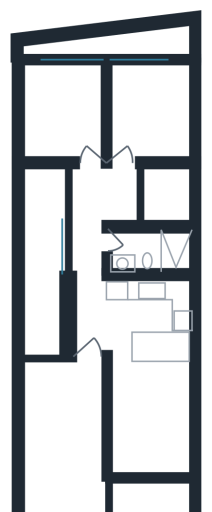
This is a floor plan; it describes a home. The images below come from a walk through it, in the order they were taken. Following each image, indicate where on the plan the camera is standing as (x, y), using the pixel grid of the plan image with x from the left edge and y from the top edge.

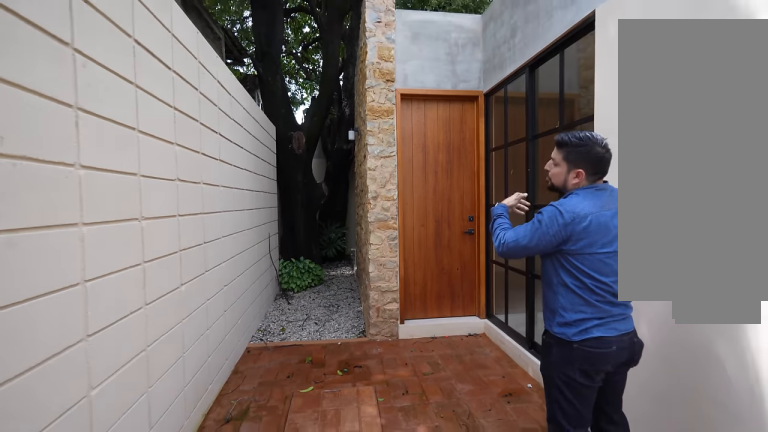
(48, 394)
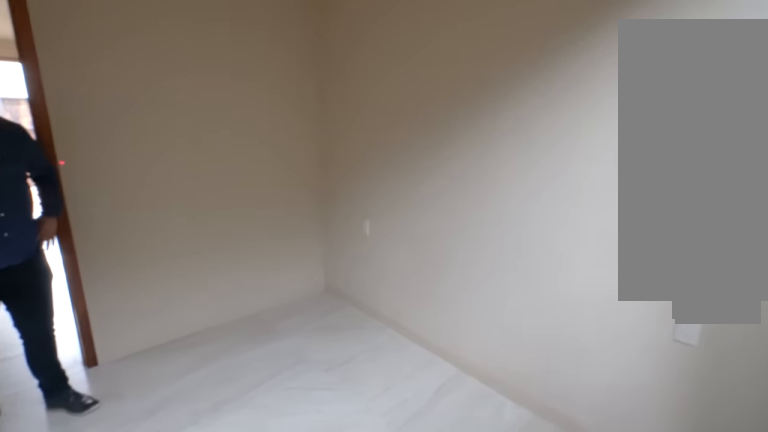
(83, 90)
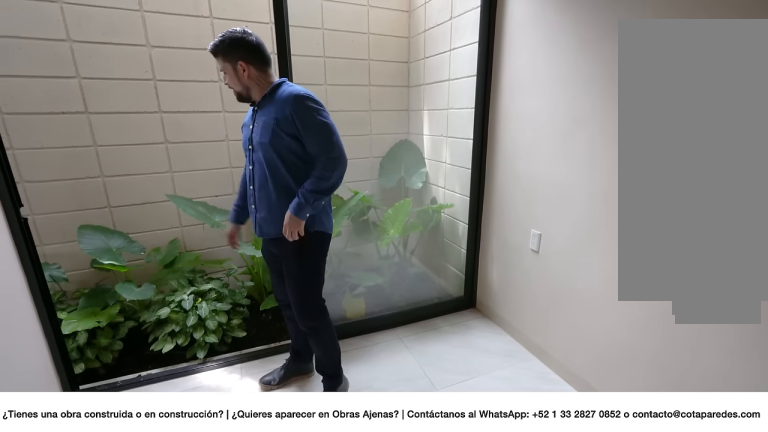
(130, 147)
